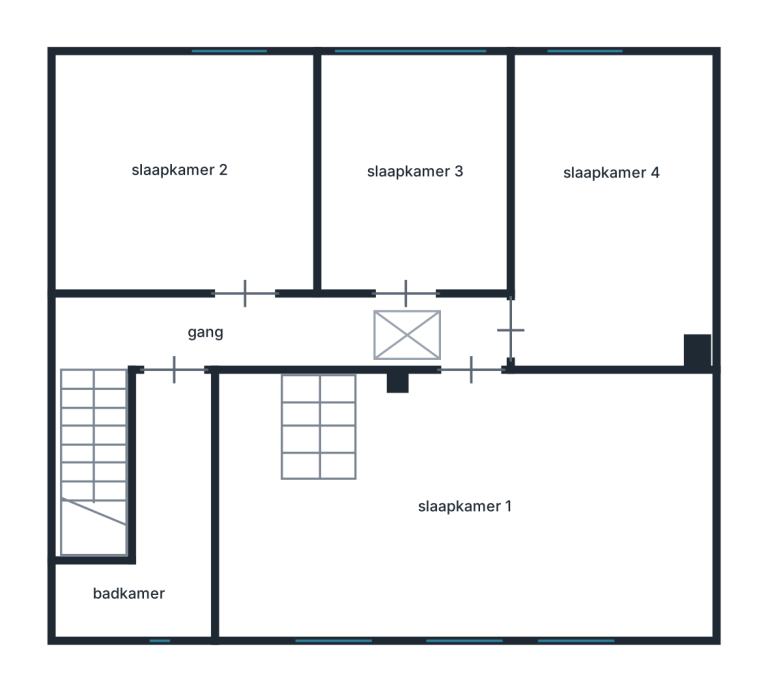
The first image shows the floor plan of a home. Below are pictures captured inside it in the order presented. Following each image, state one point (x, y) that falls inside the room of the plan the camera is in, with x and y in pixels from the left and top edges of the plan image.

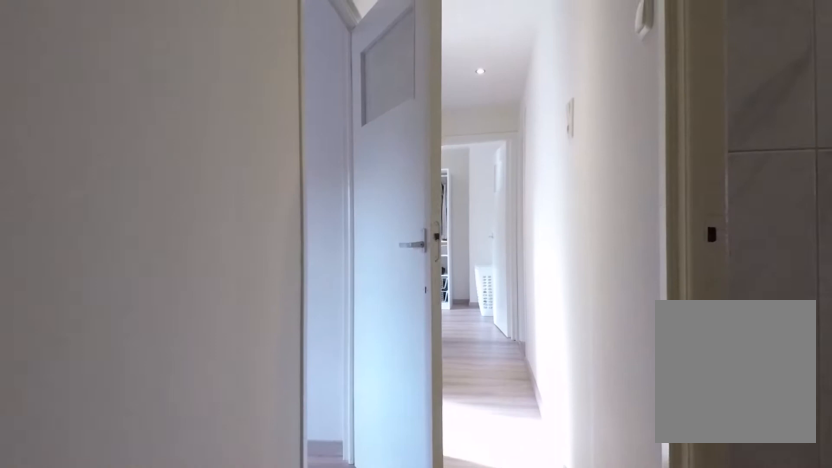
(209, 338)
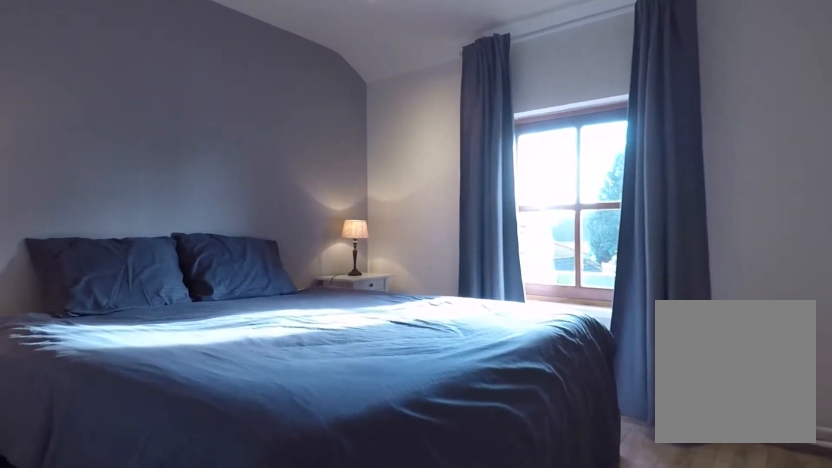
(186, 176)
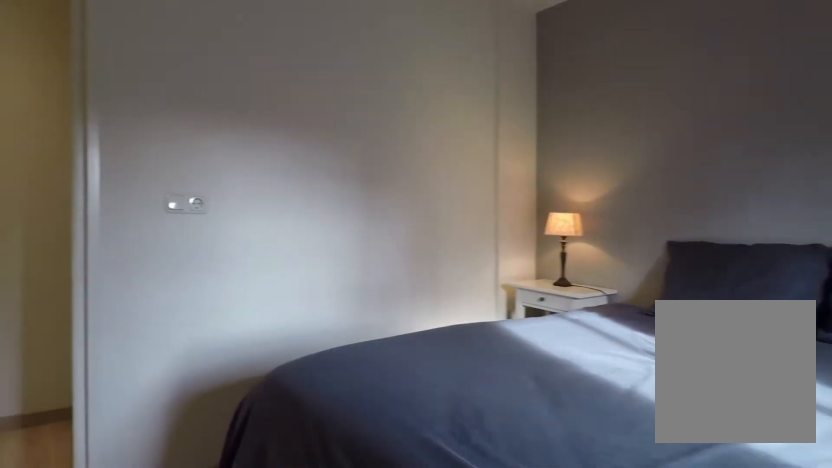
(186, 176)
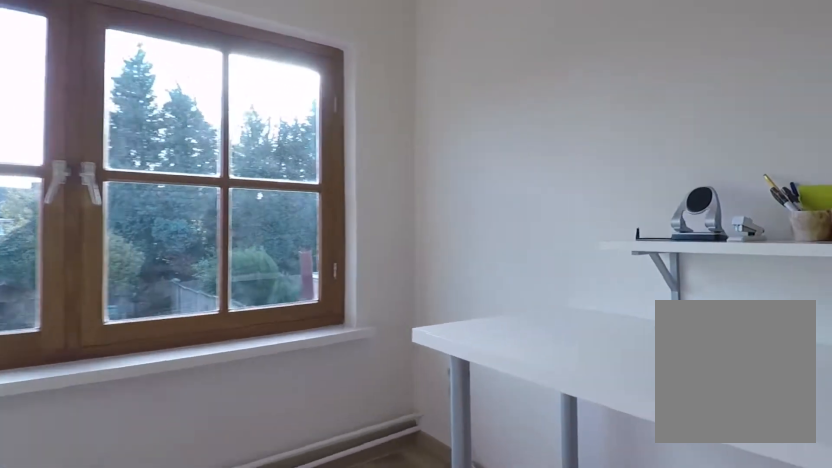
(410, 136)
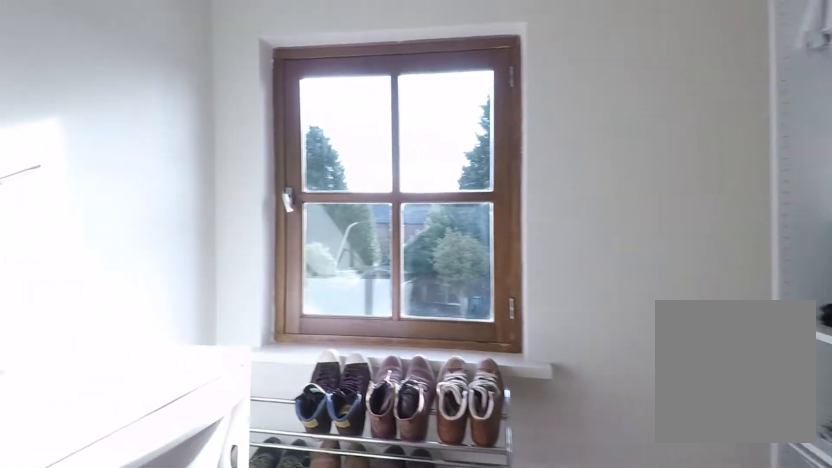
(617, 147)
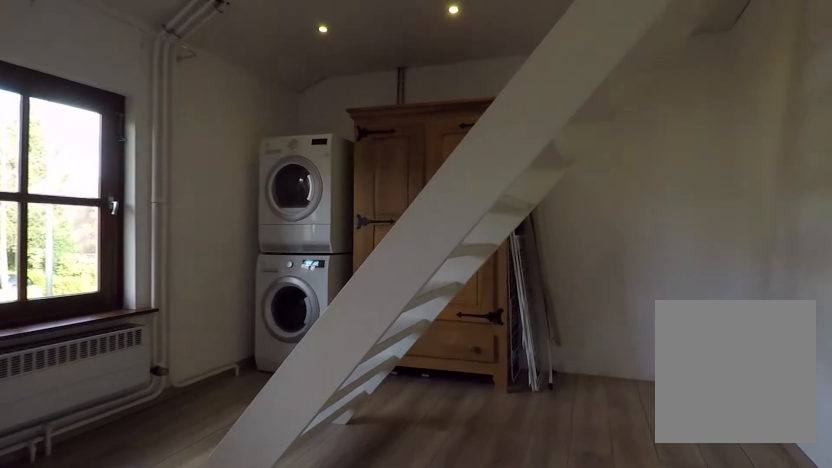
(264, 520)
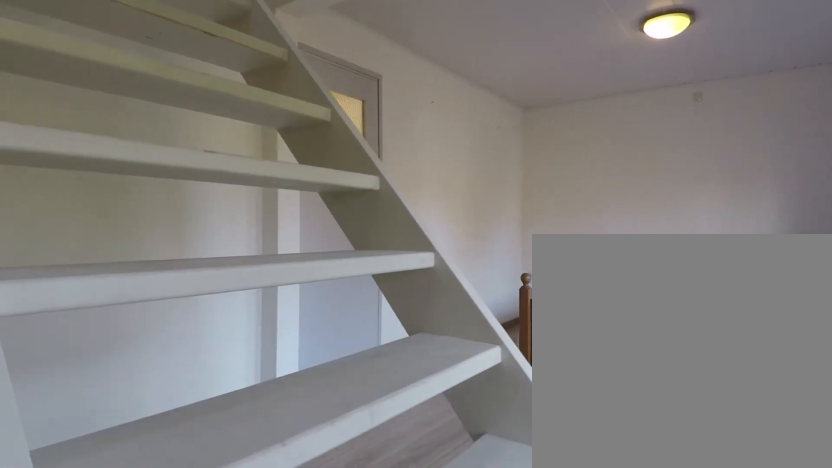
(264, 520)
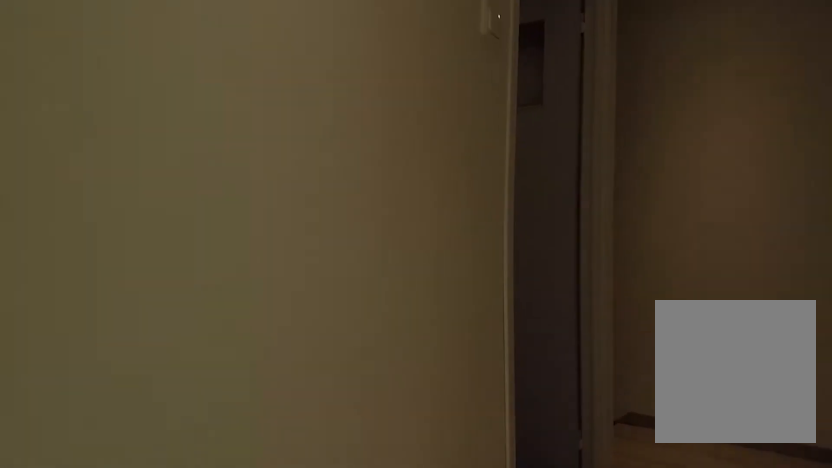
(196, 325)
